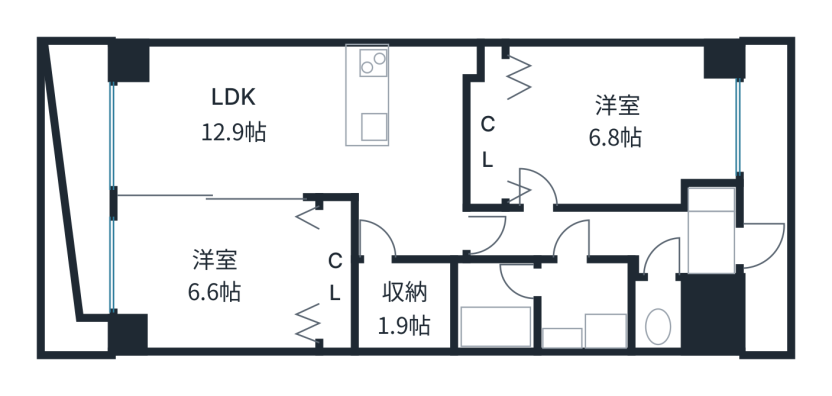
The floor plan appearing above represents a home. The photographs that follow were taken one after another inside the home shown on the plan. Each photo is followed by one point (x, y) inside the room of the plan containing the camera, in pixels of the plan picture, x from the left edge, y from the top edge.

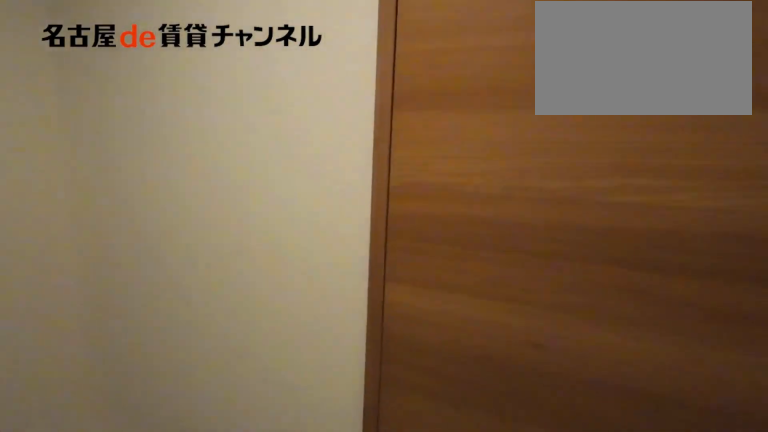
(584, 236)
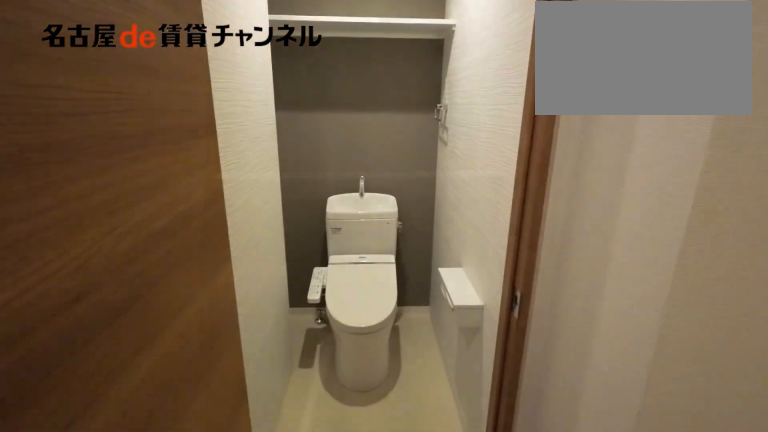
(658, 314)
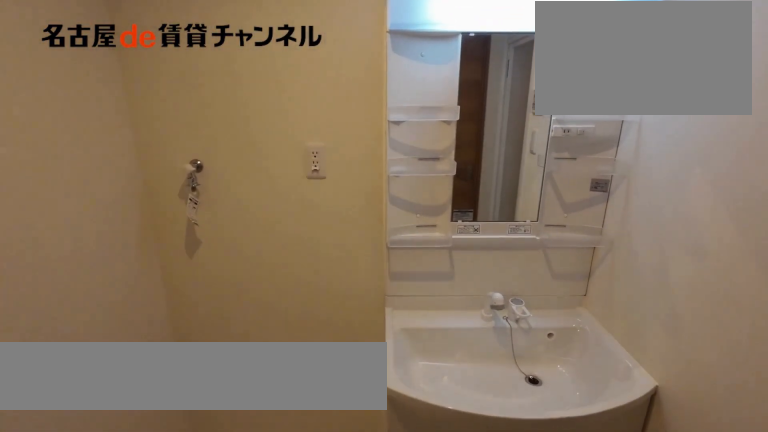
(585, 305)
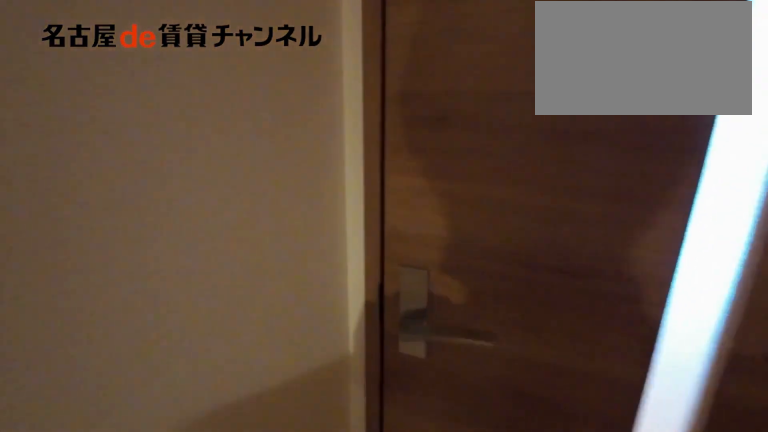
(584, 236)
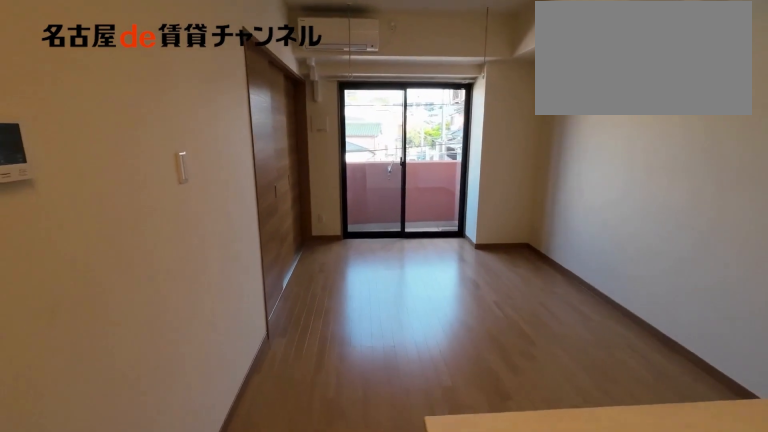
(306, 131)
